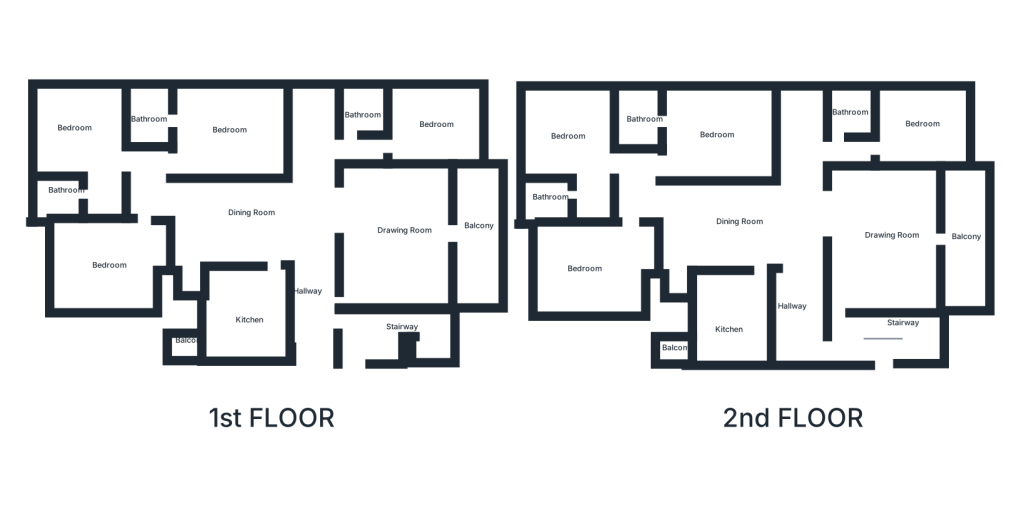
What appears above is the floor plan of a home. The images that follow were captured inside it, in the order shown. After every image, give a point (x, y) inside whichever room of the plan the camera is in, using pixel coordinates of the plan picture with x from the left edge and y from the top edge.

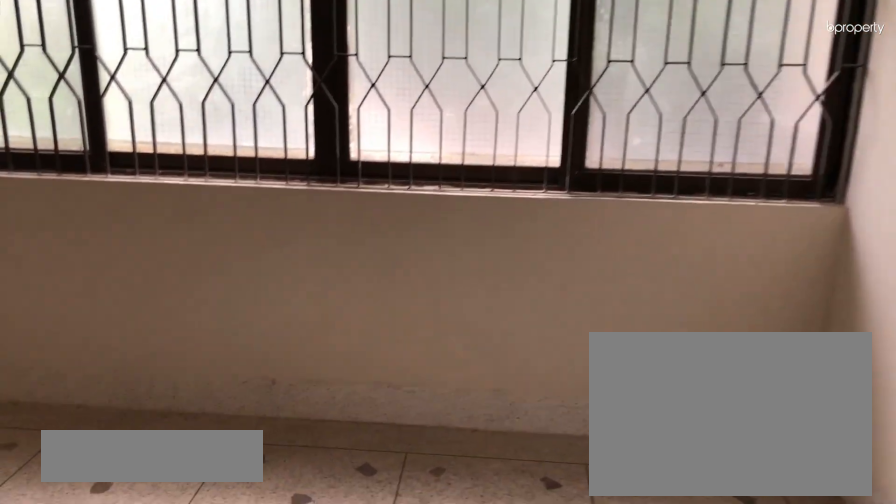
(925, 129)
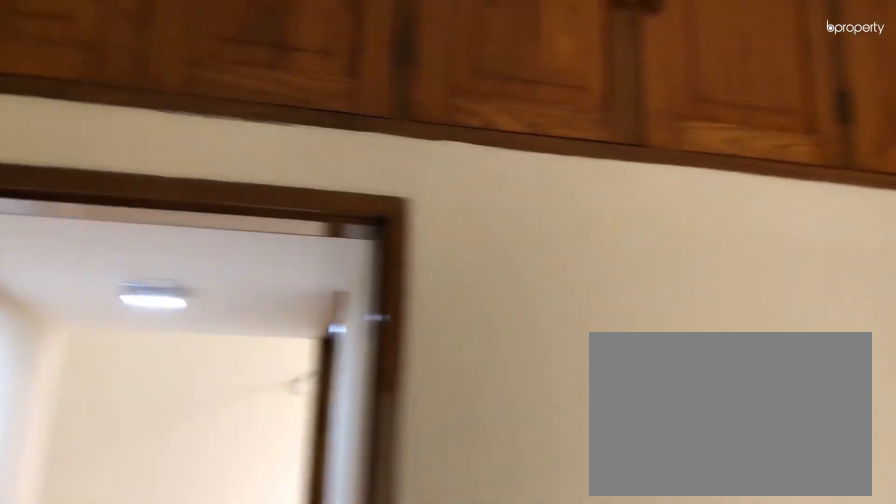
(925, 129)
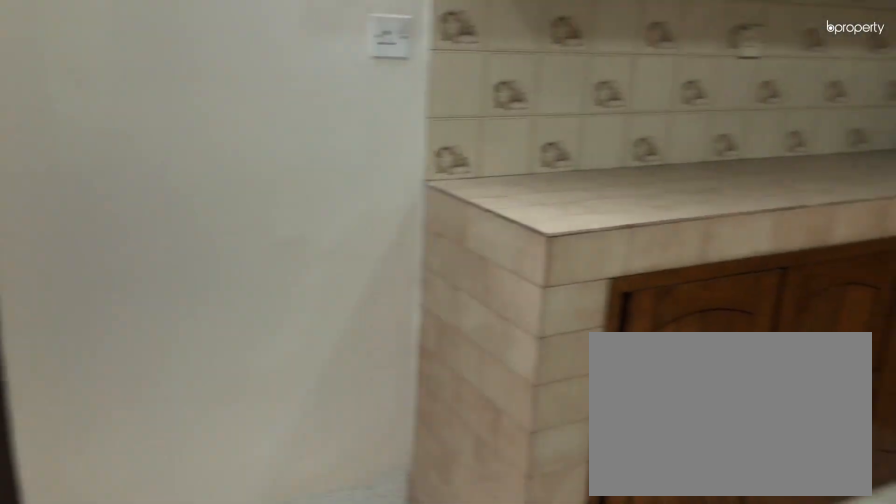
(733, 315)
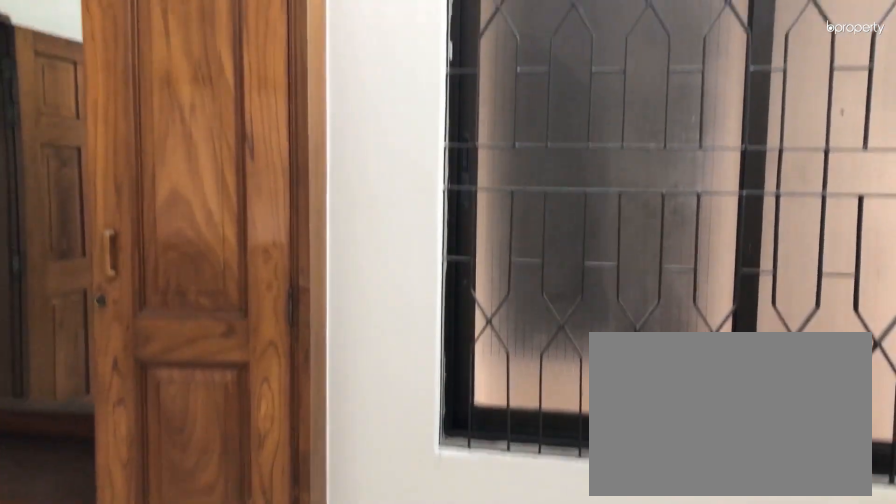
(607, 255)
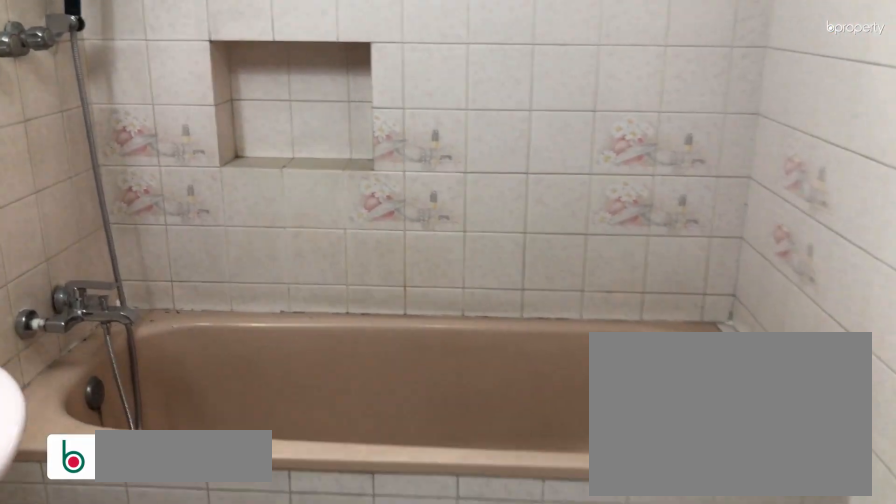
(551, 195)
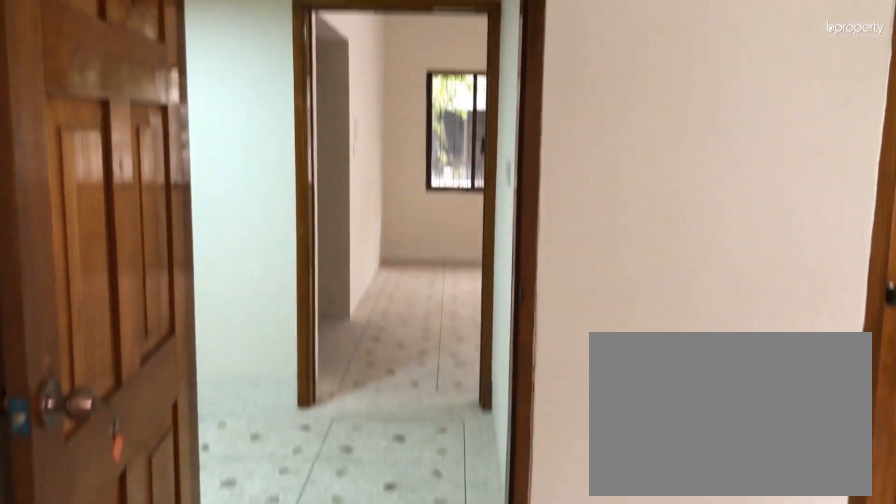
(703, 131)
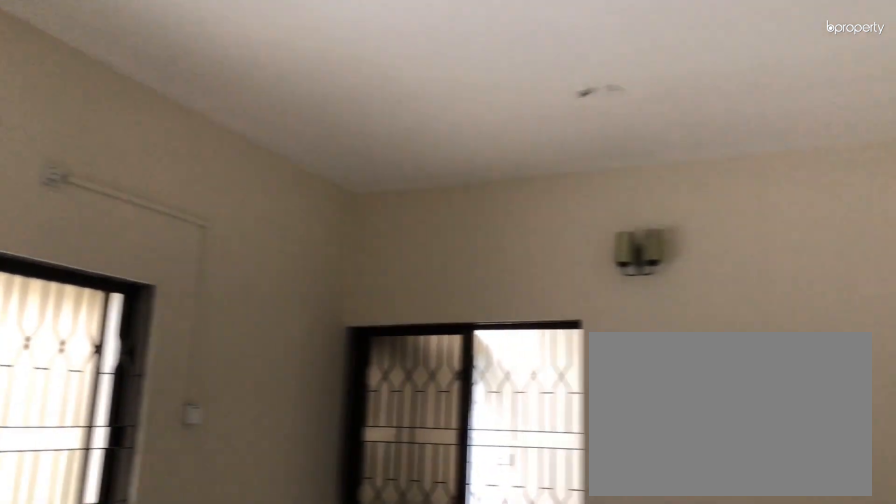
(703, 131)
